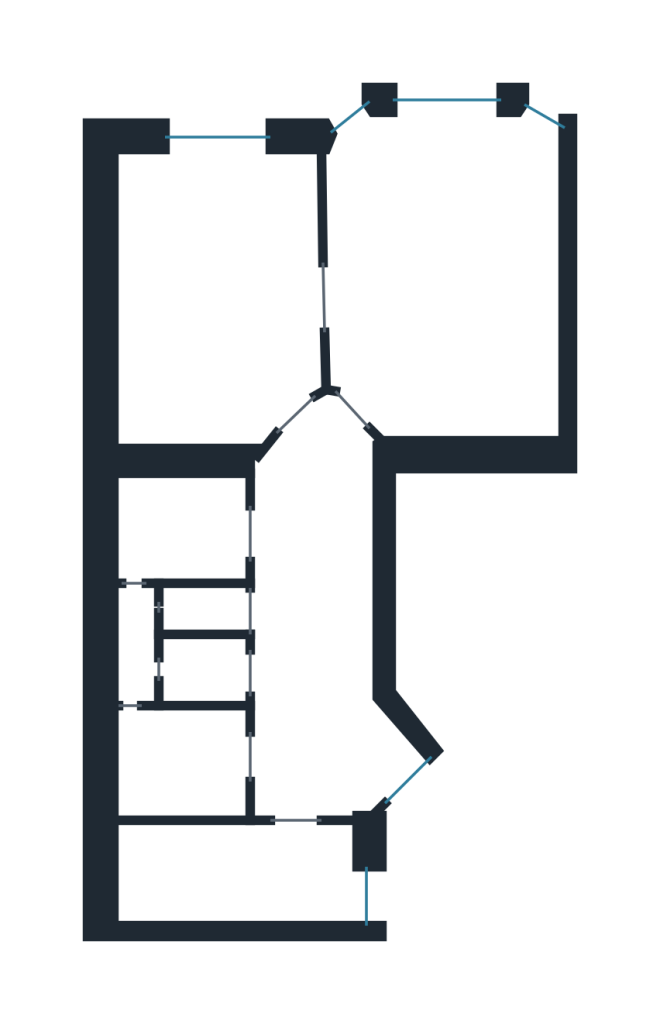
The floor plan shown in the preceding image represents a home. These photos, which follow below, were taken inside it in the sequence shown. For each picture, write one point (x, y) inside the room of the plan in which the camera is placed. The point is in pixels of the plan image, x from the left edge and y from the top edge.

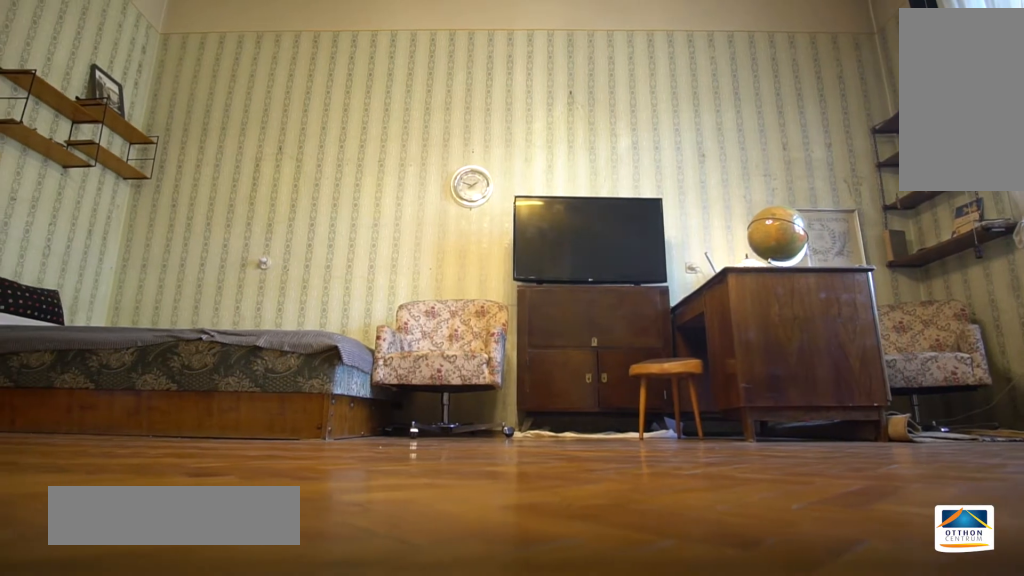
(236, 293)
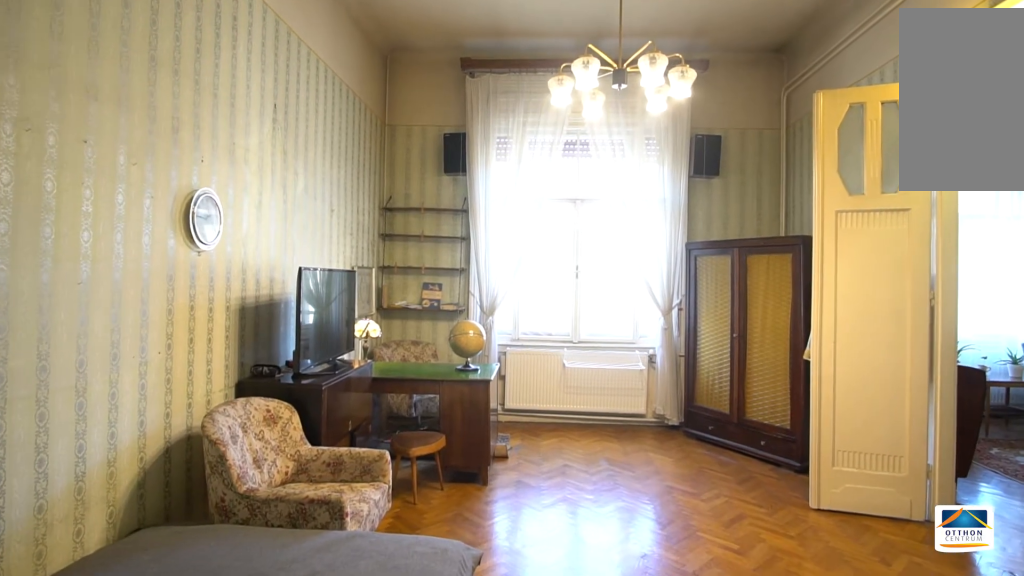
(233, 291)
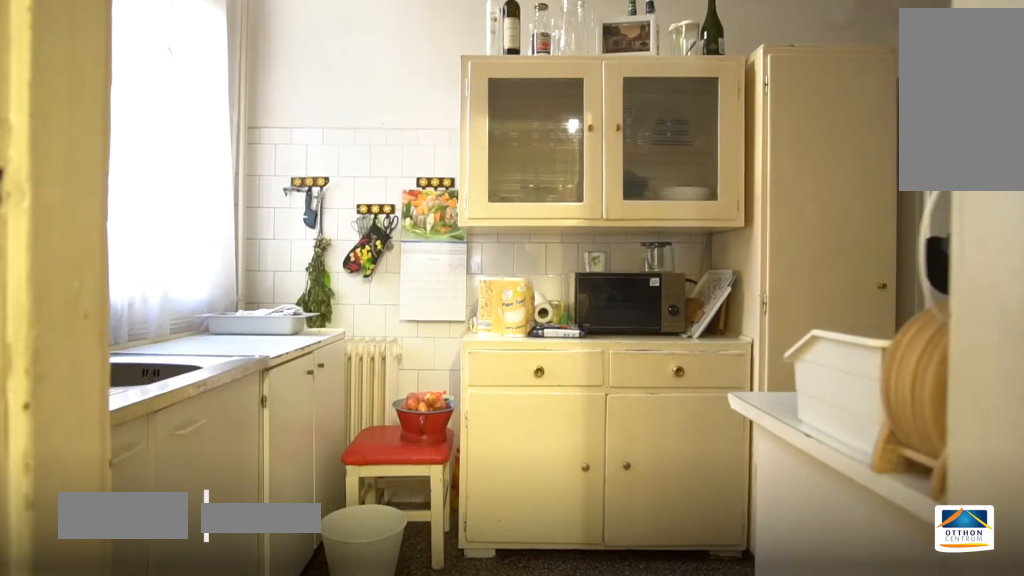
(239, 876)
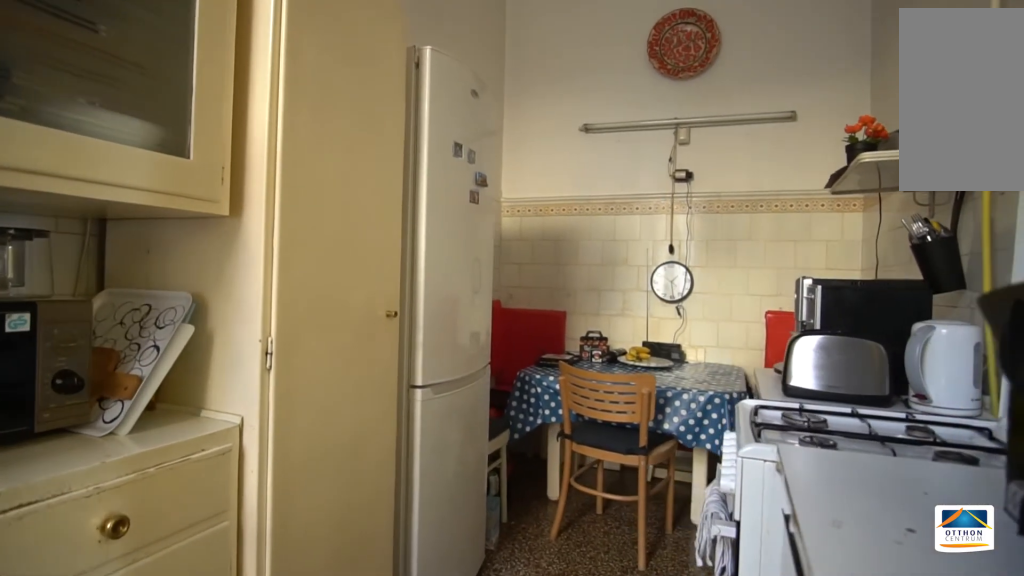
(239, 876)
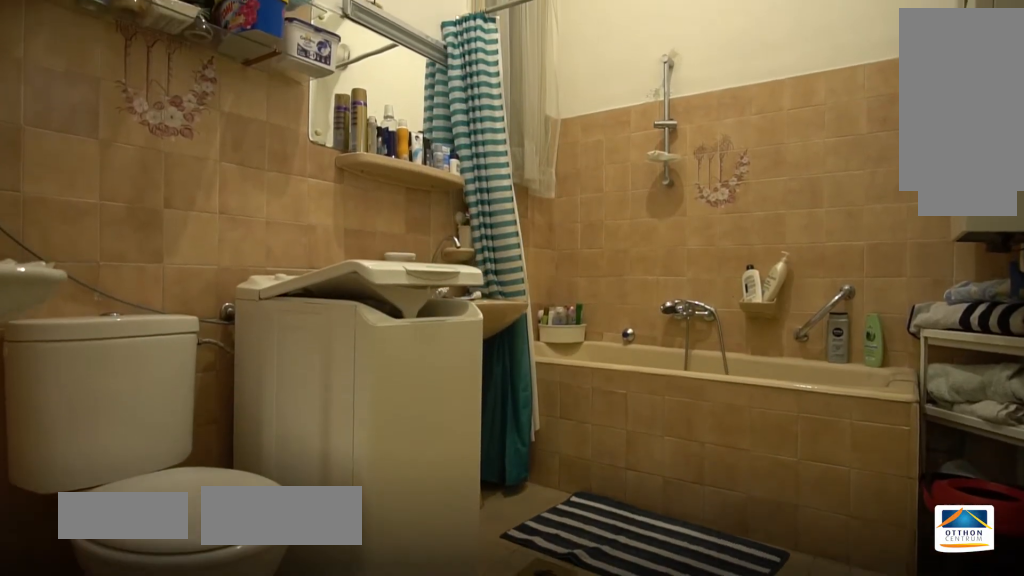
(186, 526)
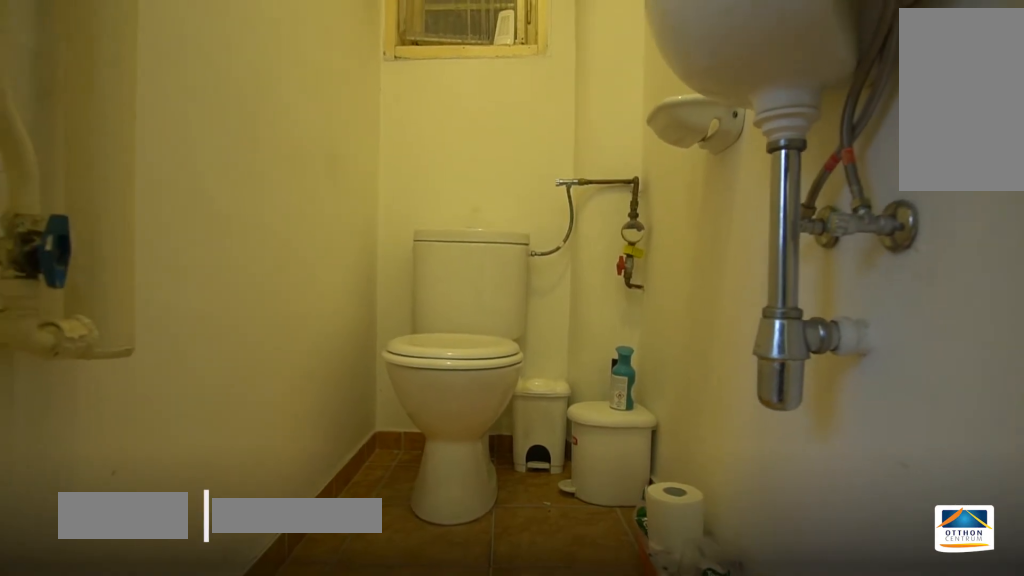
(185, 606)
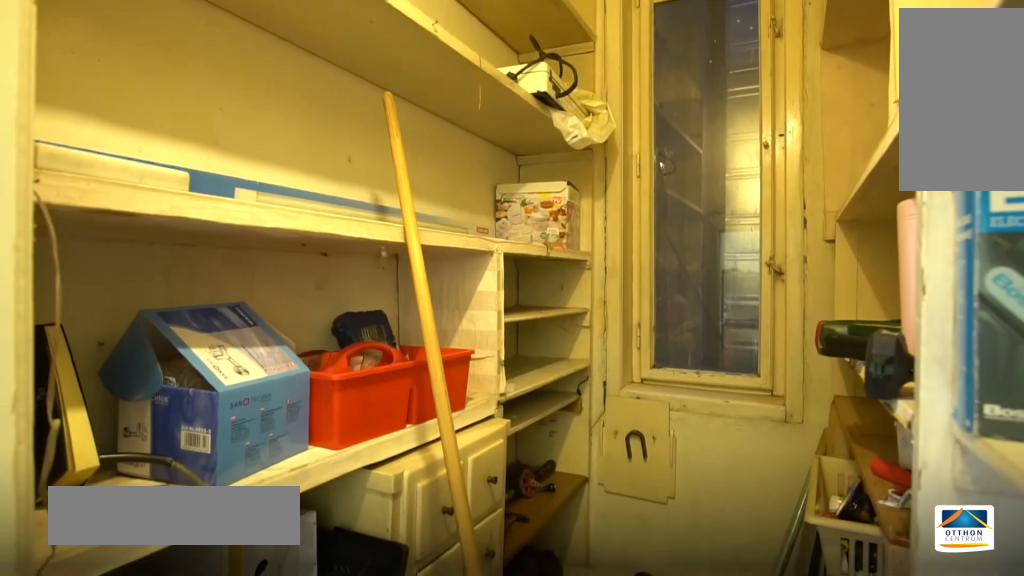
(185, 671)
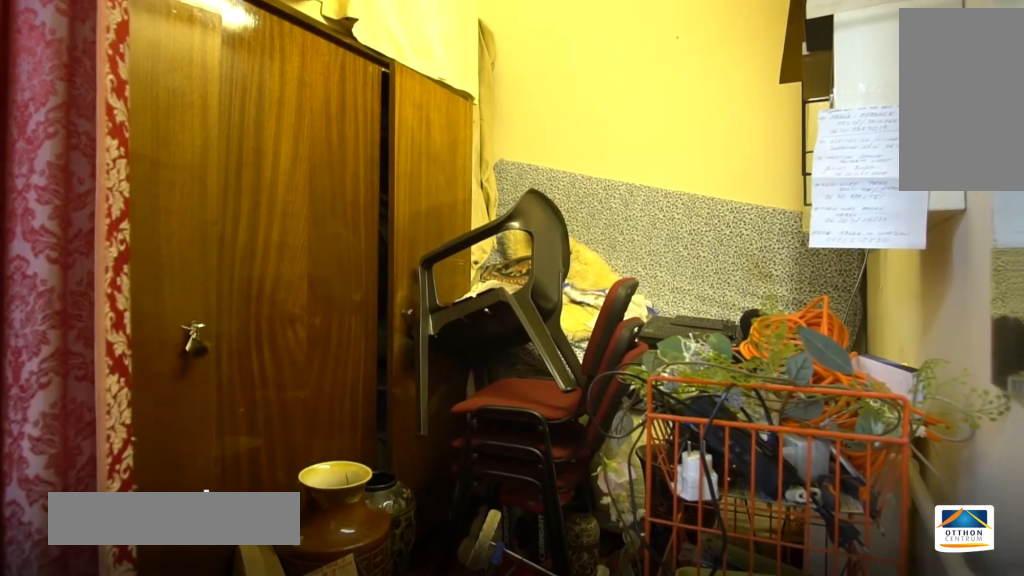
(185, 763)
